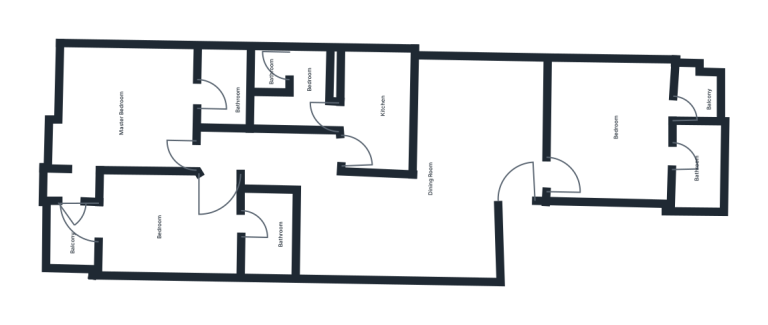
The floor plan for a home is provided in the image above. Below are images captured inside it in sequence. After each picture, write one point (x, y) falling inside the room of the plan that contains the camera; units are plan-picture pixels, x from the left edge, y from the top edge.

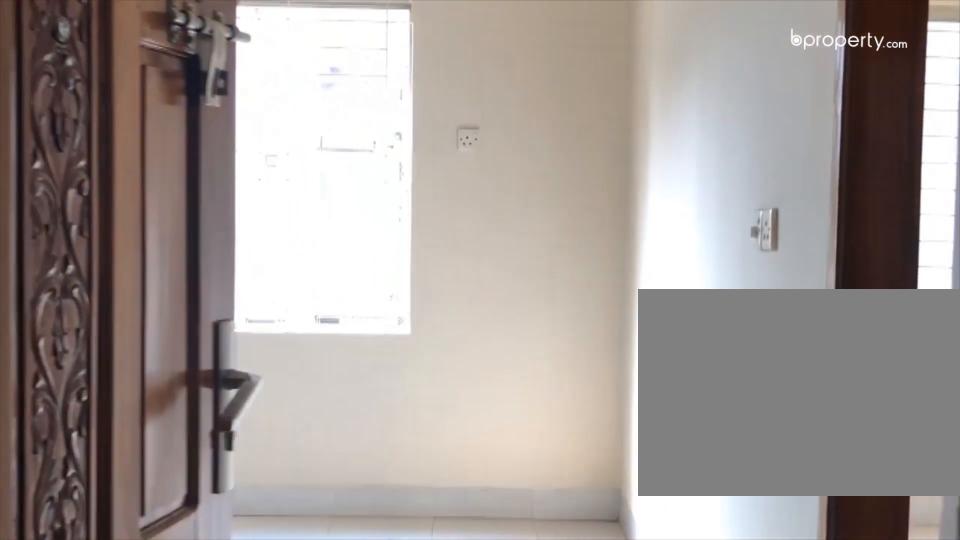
(498, 157)
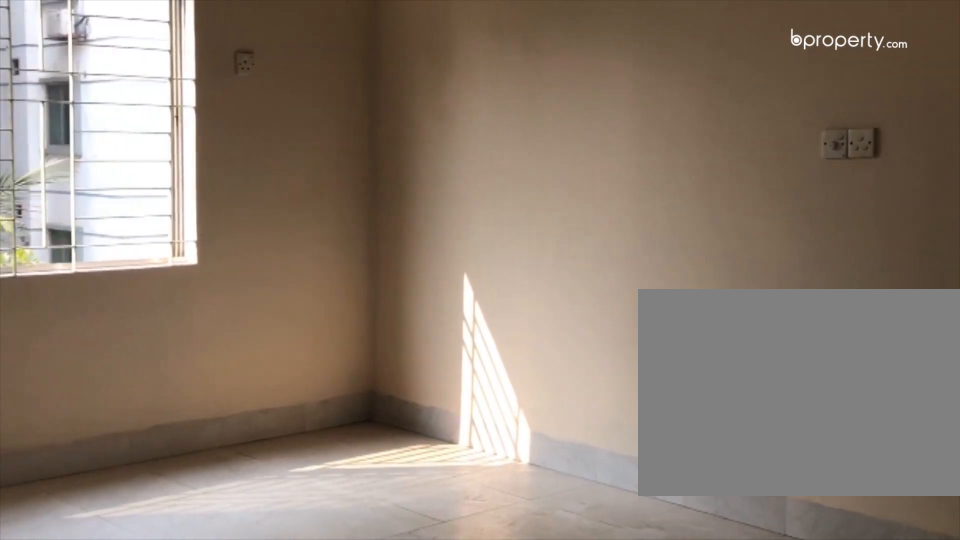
(490, 152)
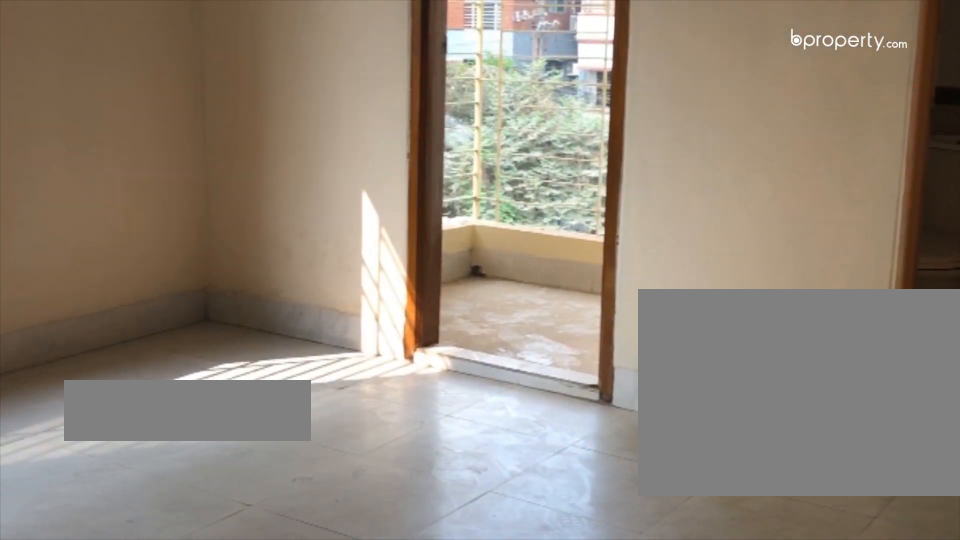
(615, 135)
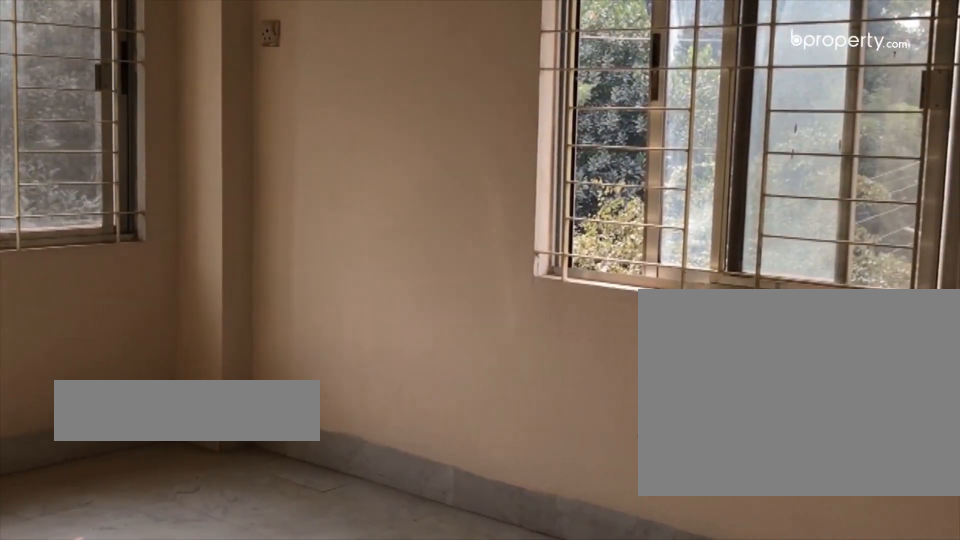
(118, 110)
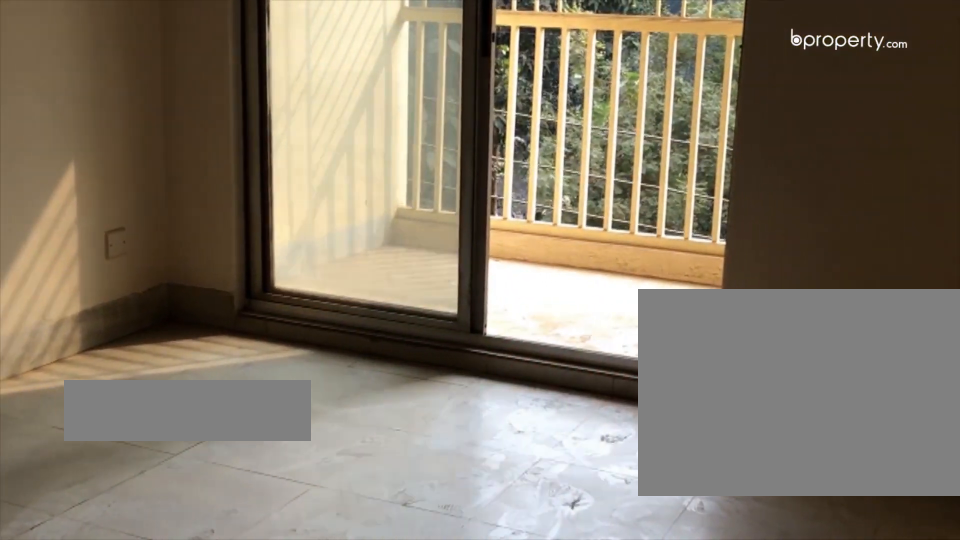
(167, 220)
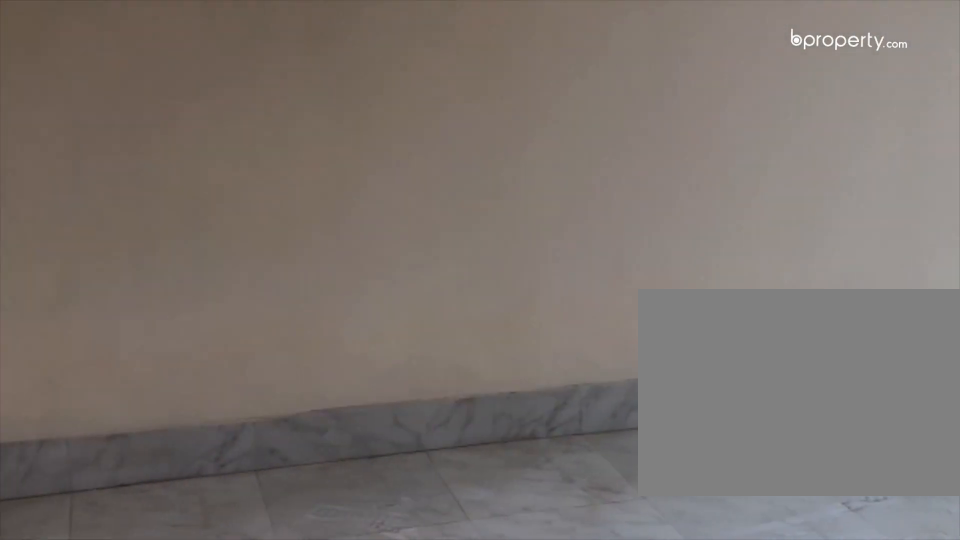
(167, 220)
